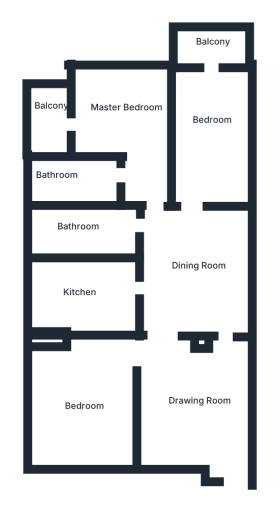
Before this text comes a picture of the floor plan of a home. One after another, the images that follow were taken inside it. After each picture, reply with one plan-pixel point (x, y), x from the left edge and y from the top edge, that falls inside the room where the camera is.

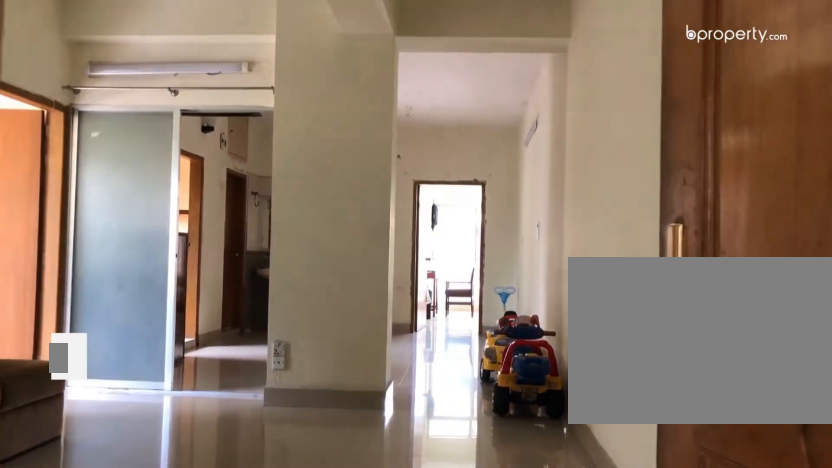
(206, 409)
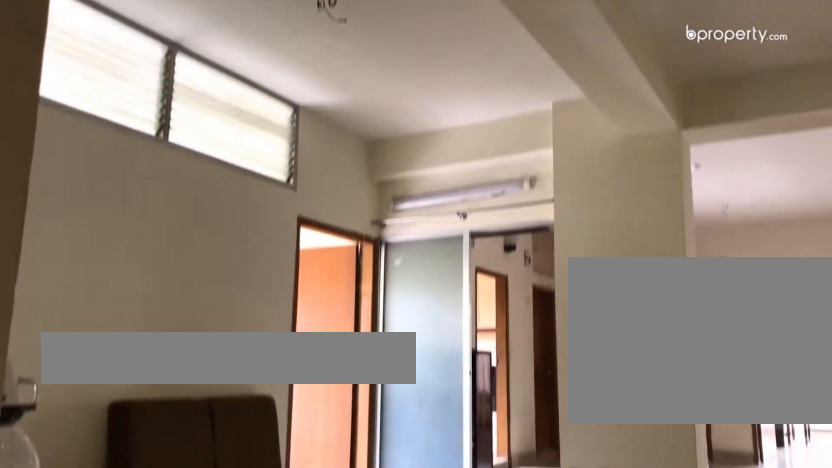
(225, 382)
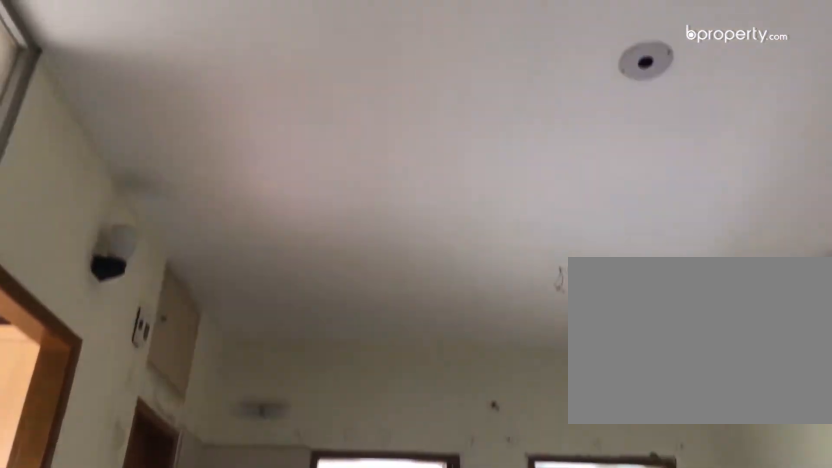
(182, 281)
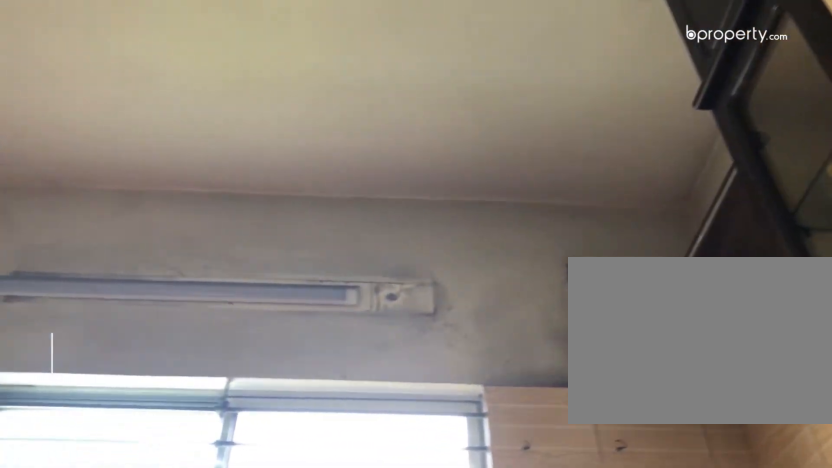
(93, 292)
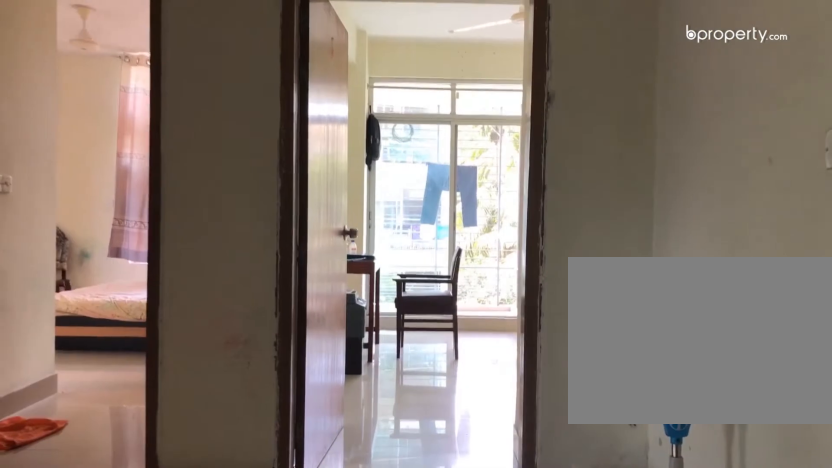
(190, 231)
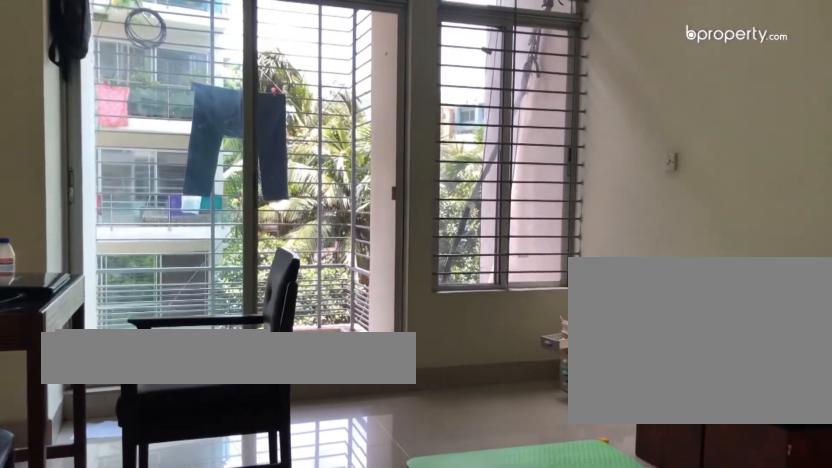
(210, 141)
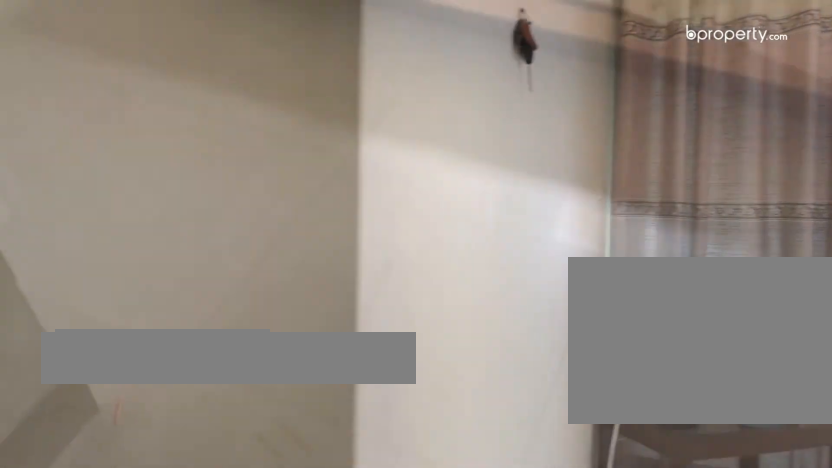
(137, 123)
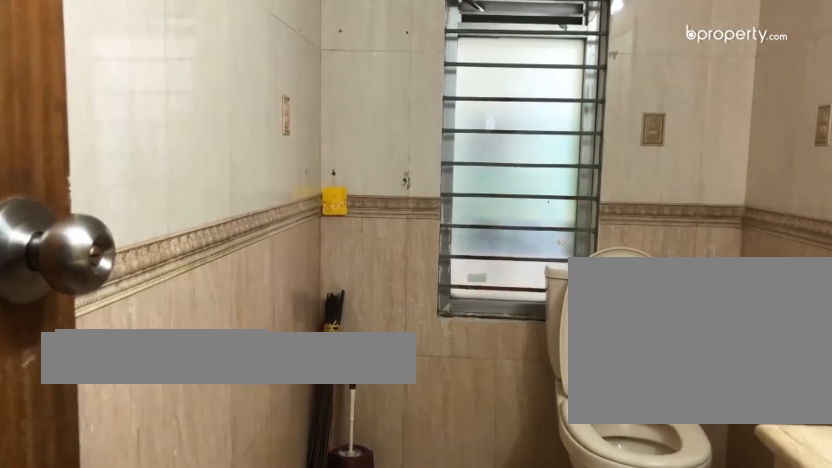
(77, 180)
